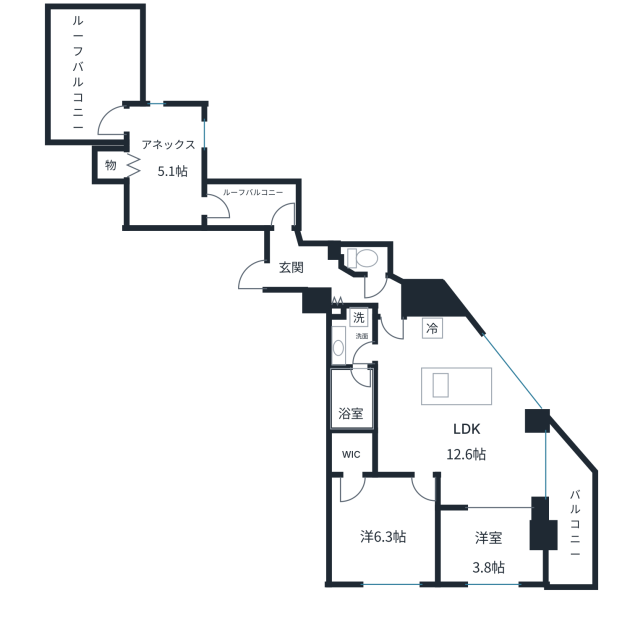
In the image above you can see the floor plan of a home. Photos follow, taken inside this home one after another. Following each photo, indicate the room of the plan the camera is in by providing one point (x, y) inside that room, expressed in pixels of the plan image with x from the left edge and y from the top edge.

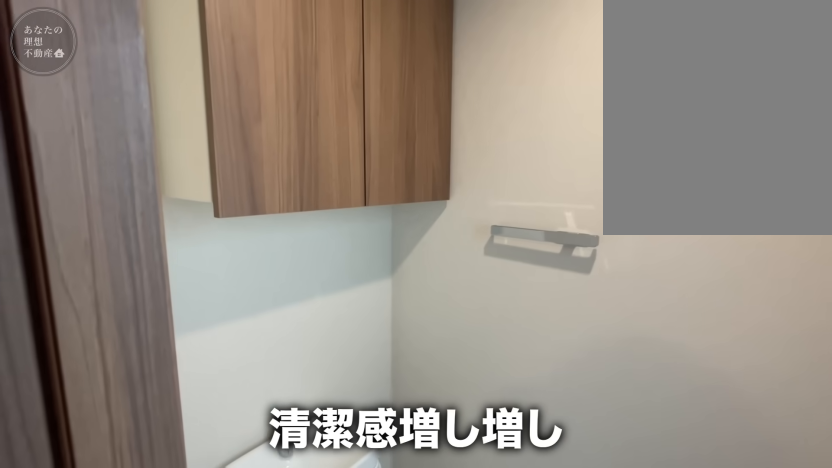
(333, 286)
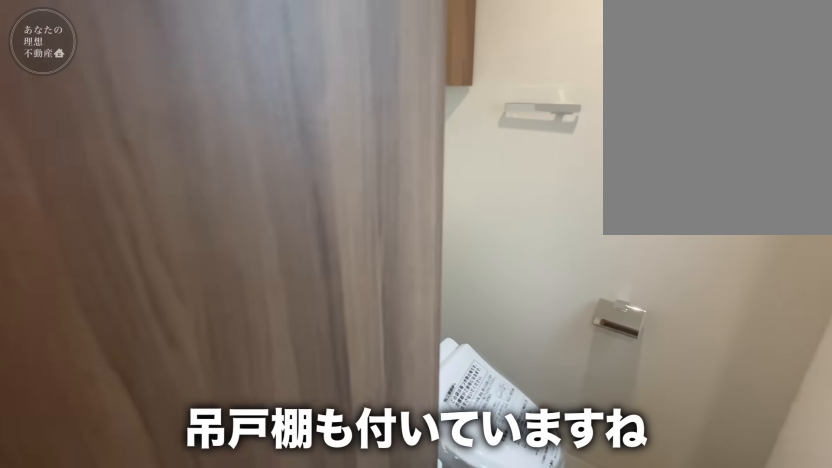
(333, 286)
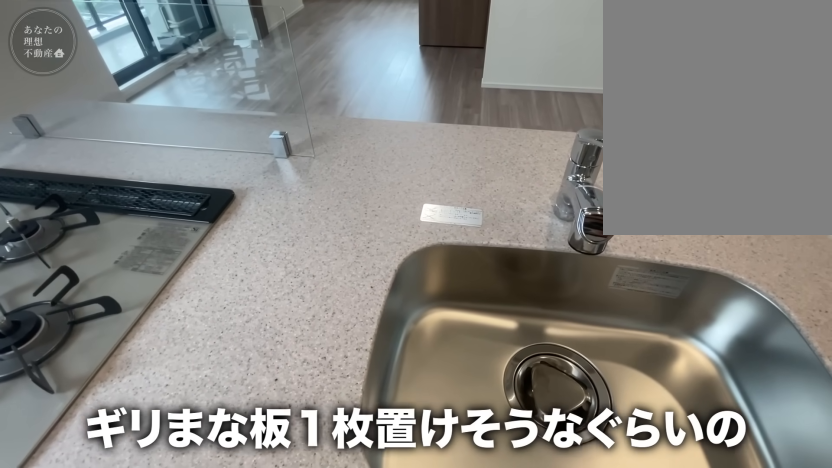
(452, 339)
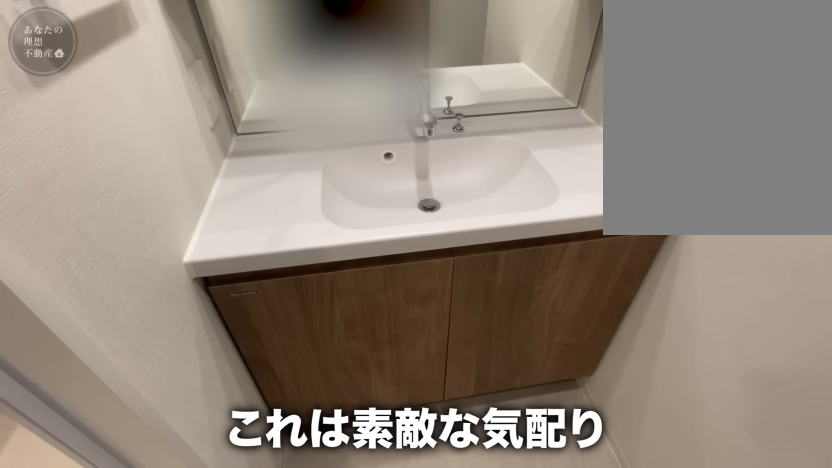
(357, 343)
